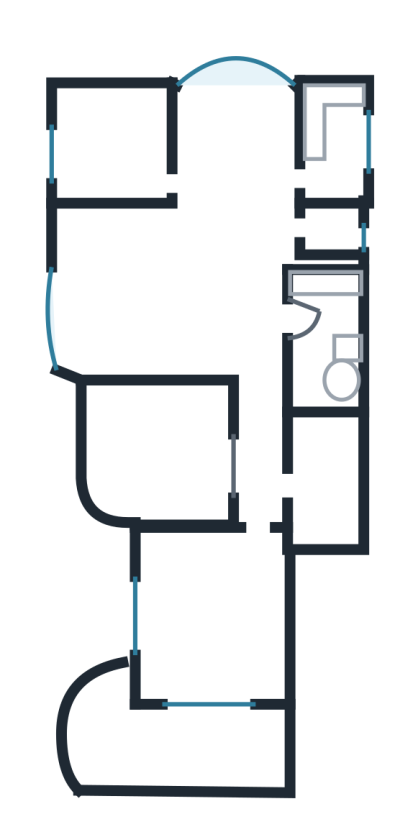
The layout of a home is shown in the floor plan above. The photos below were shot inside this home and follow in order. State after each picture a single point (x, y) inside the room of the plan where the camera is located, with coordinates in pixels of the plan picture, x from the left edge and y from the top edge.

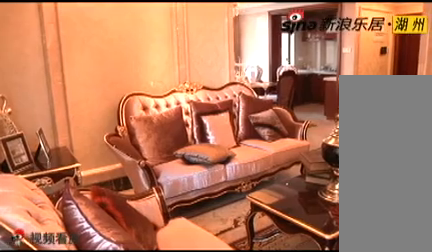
(158, 273)
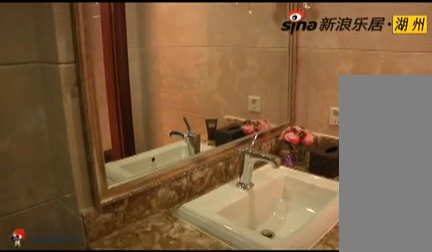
(325, 337)
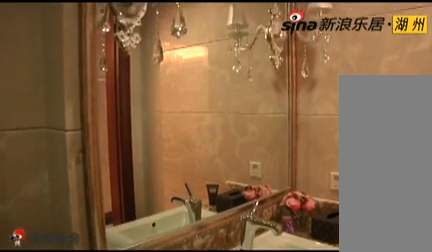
(325, 337)
